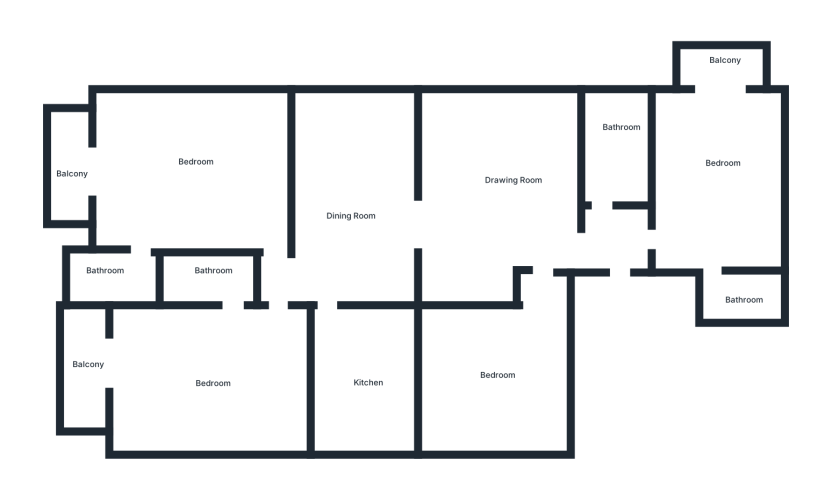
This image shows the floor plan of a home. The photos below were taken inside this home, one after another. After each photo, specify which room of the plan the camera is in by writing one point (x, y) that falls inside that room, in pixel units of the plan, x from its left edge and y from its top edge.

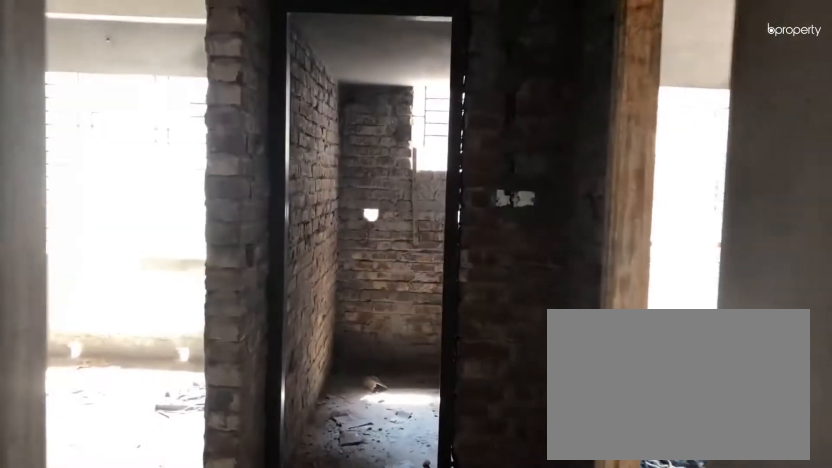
(613, 255)
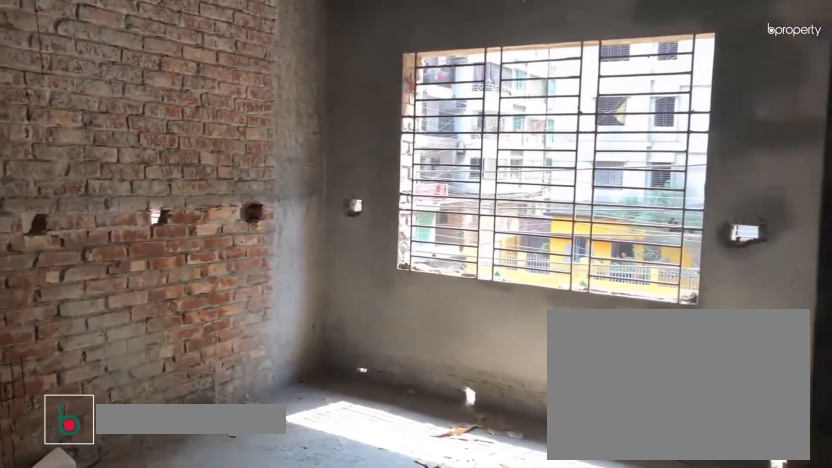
(498, 211)
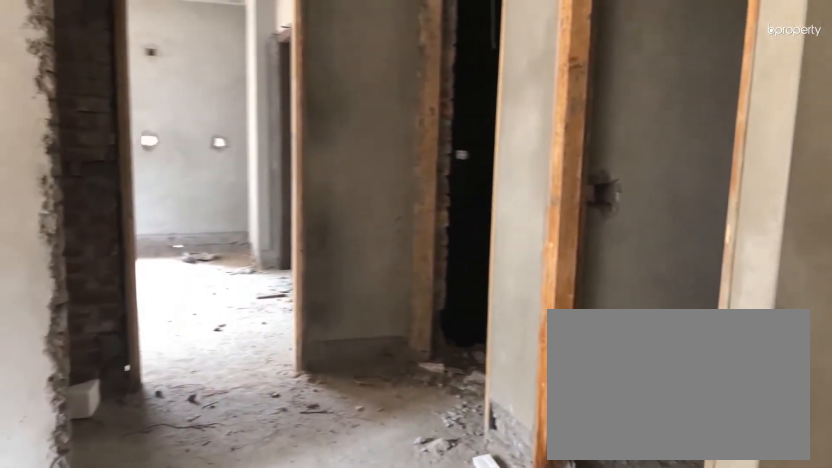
(483, 210)
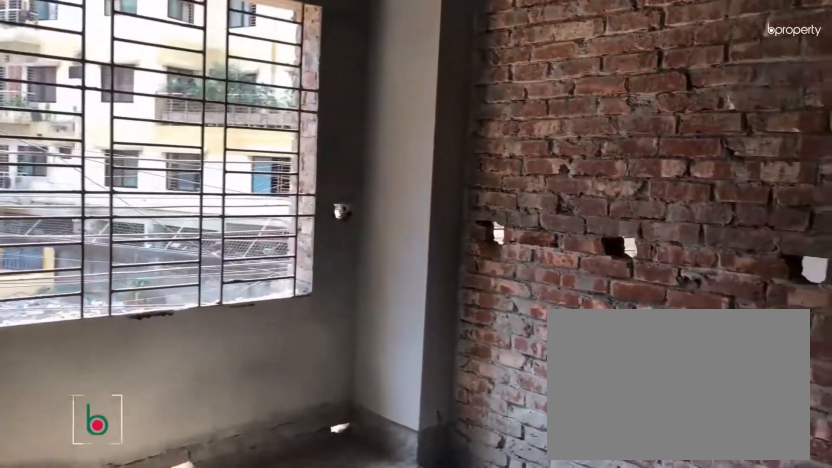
(363, 210)
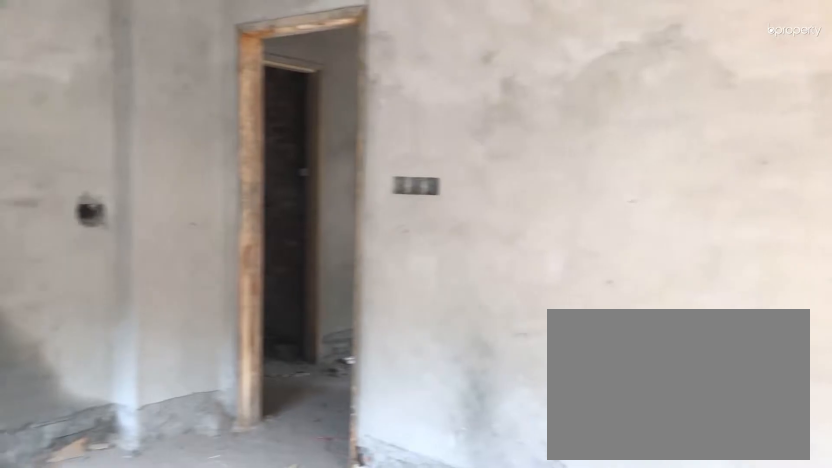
(723, 173)
